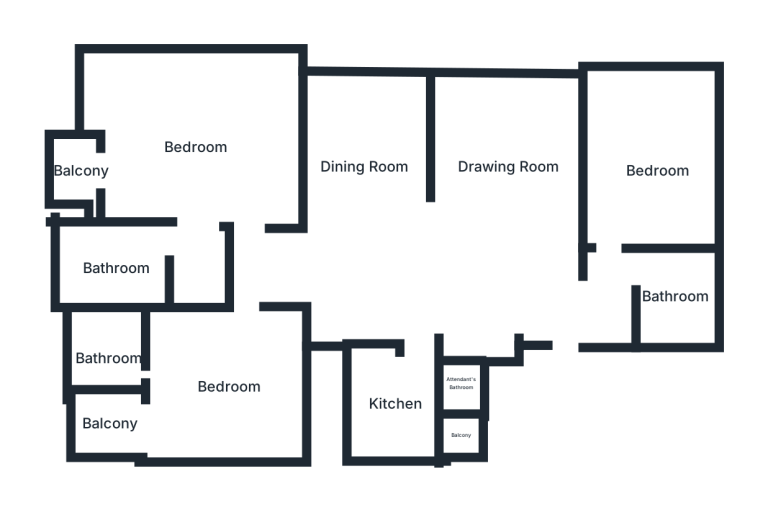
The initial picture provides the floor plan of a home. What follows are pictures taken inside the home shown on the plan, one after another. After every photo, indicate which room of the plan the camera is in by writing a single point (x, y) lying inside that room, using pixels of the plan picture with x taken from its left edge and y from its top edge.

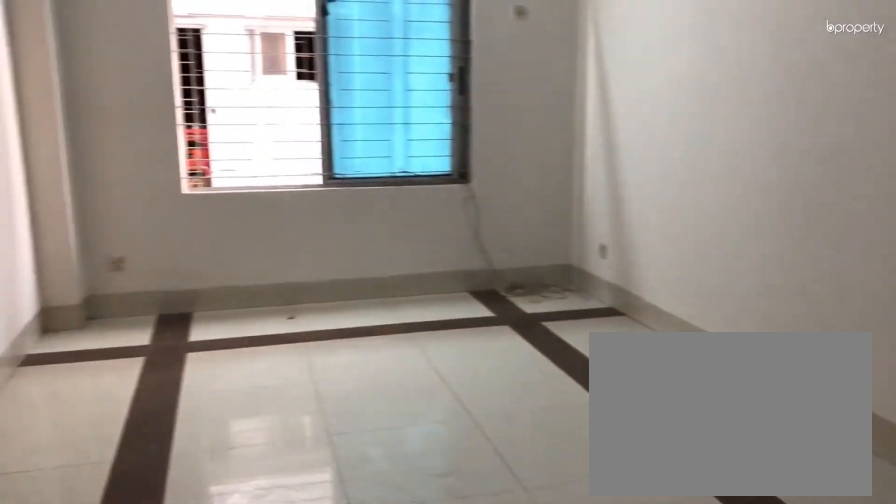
(511, 173)
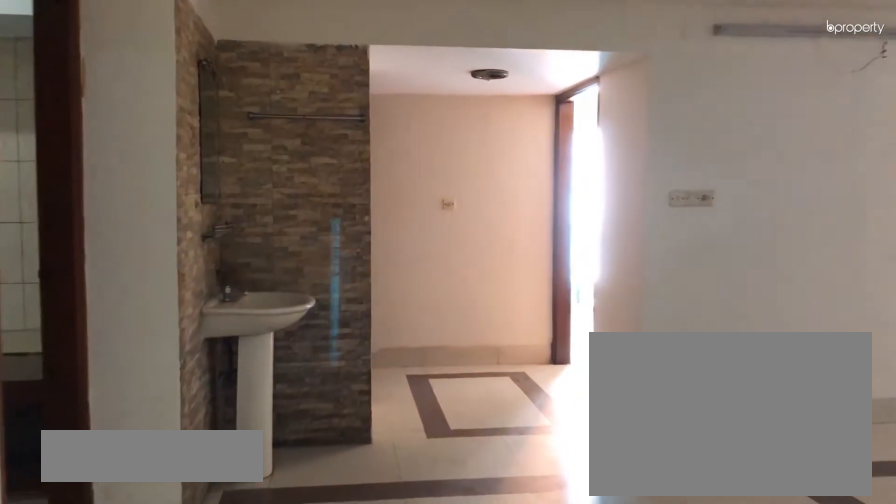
(368, 169)
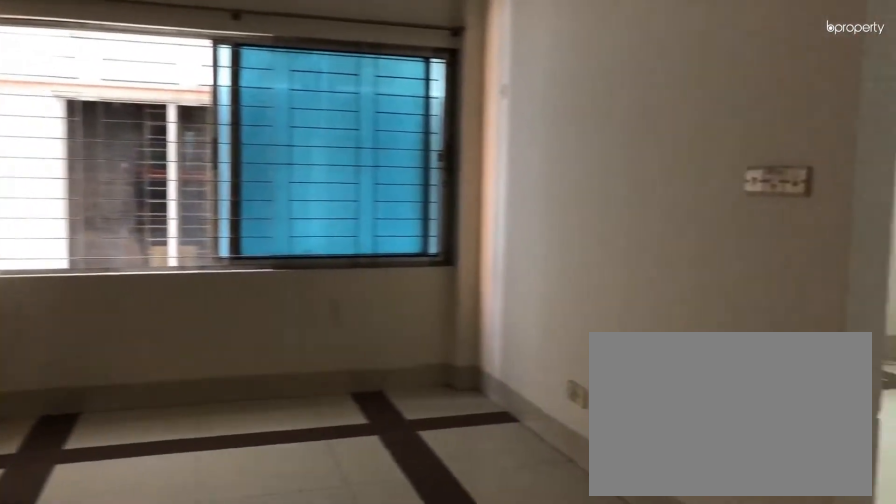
(368, 169)
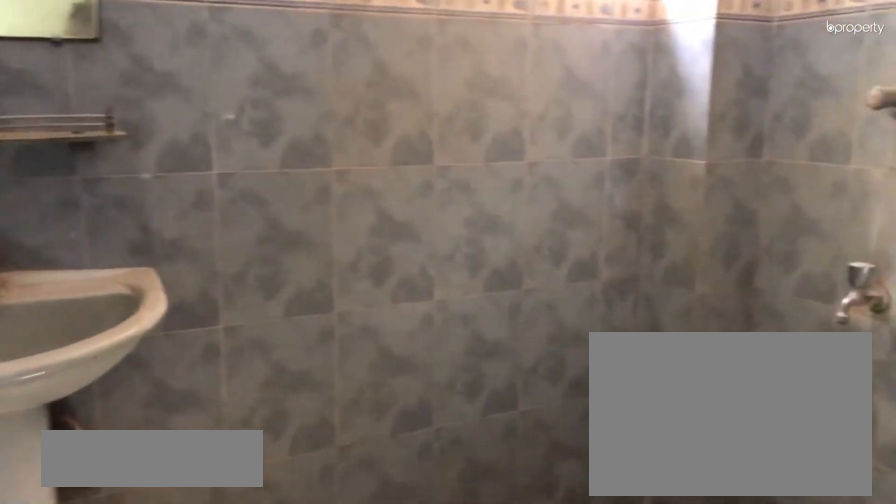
(673, 288)
